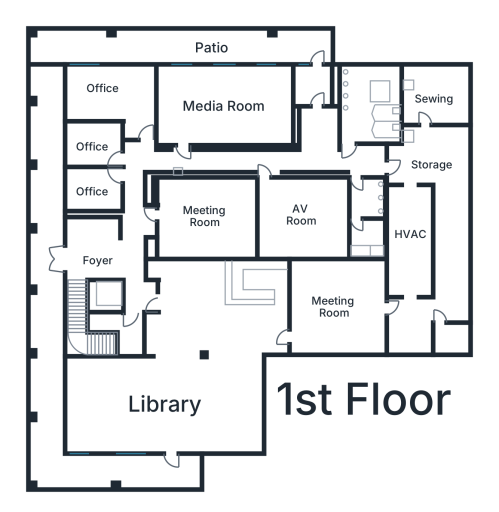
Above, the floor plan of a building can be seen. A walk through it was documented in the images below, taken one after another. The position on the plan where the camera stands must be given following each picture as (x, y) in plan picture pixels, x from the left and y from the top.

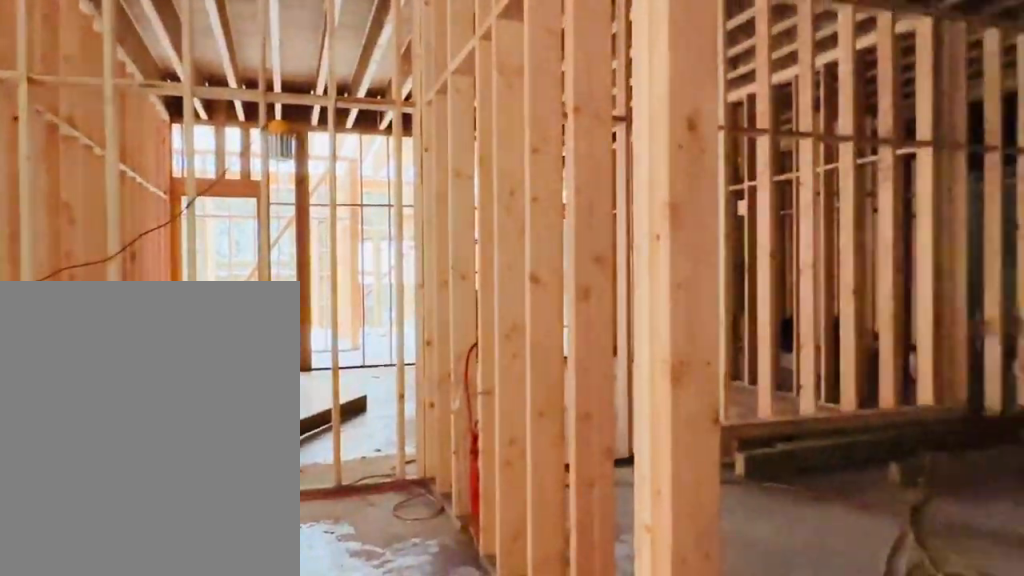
(282, 310)
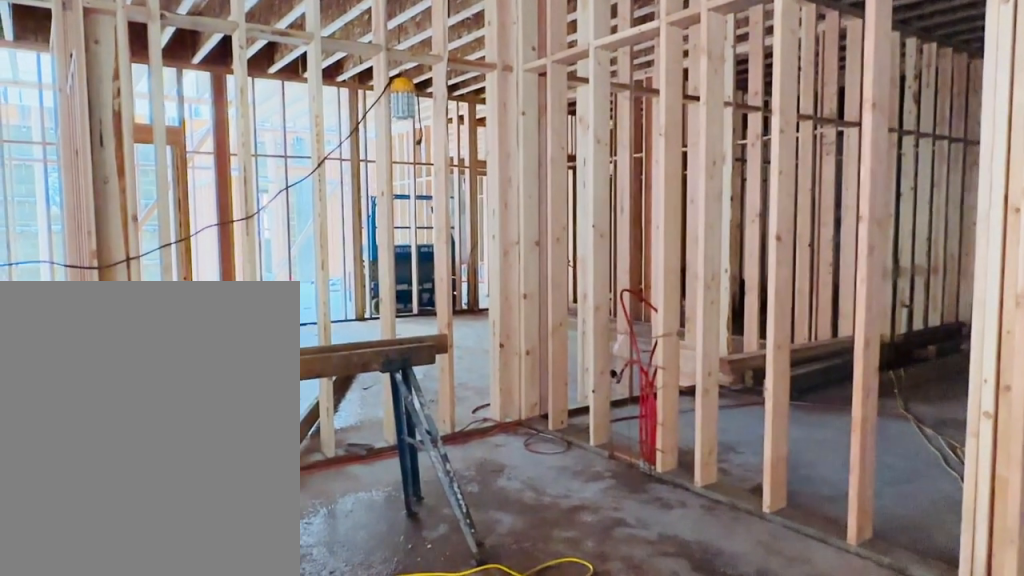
(265, 309)
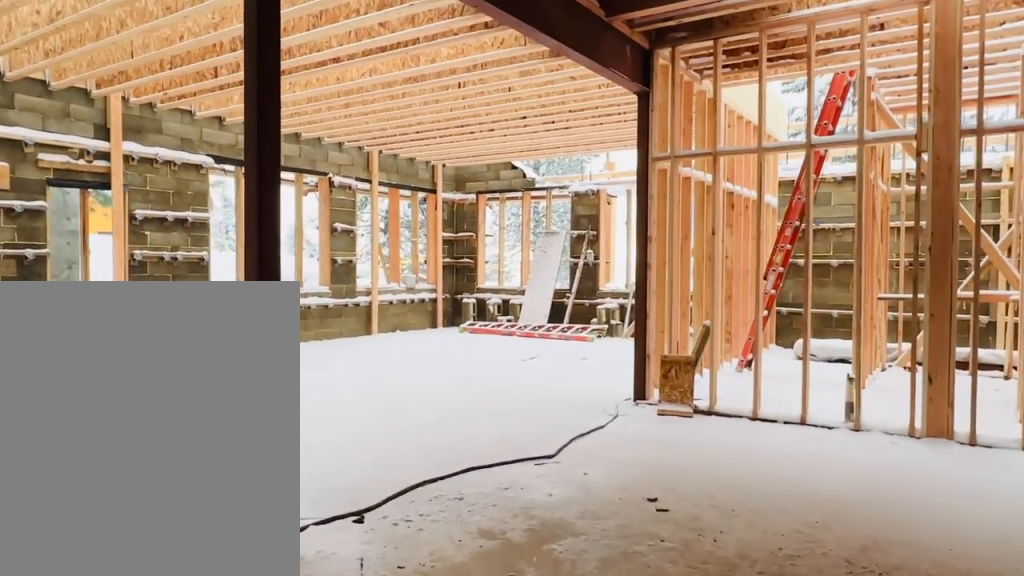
(253, 316)
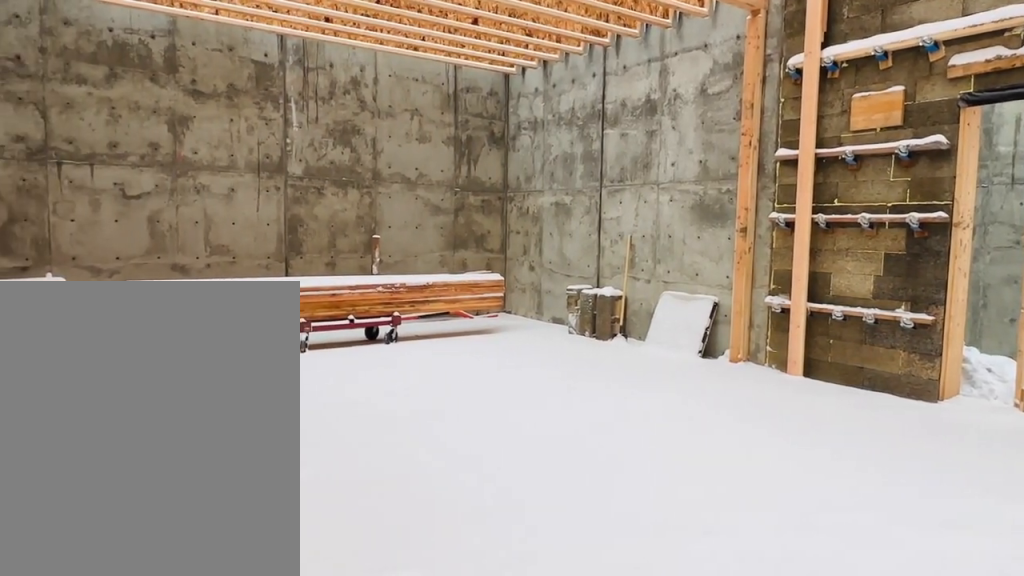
(150, 375)
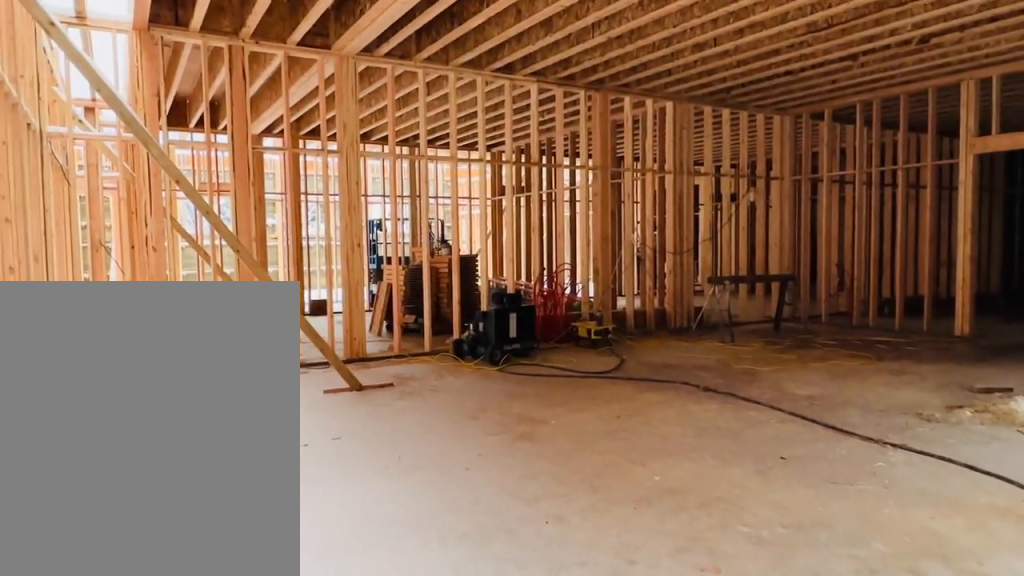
(150, 375)
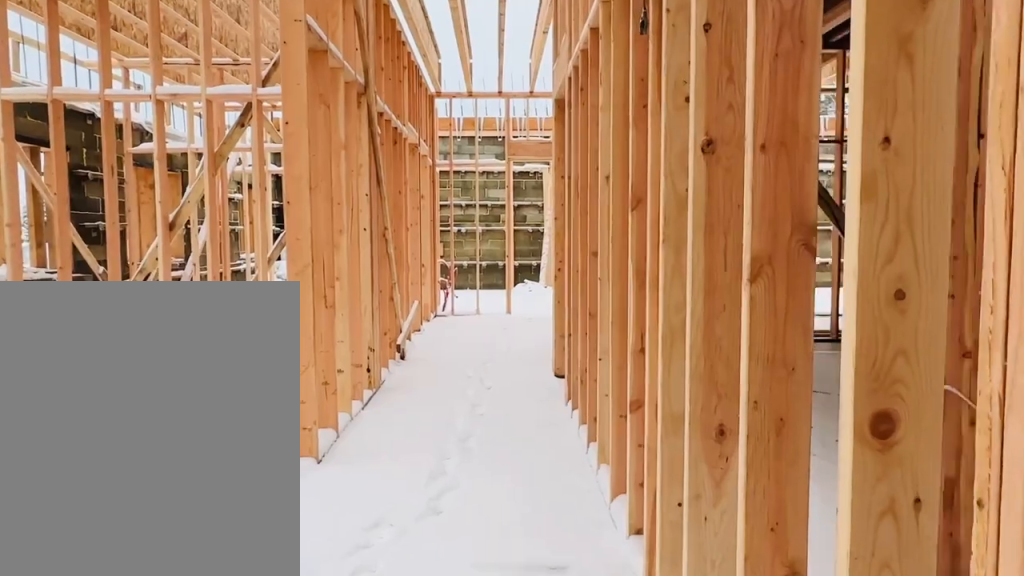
(134, 294)
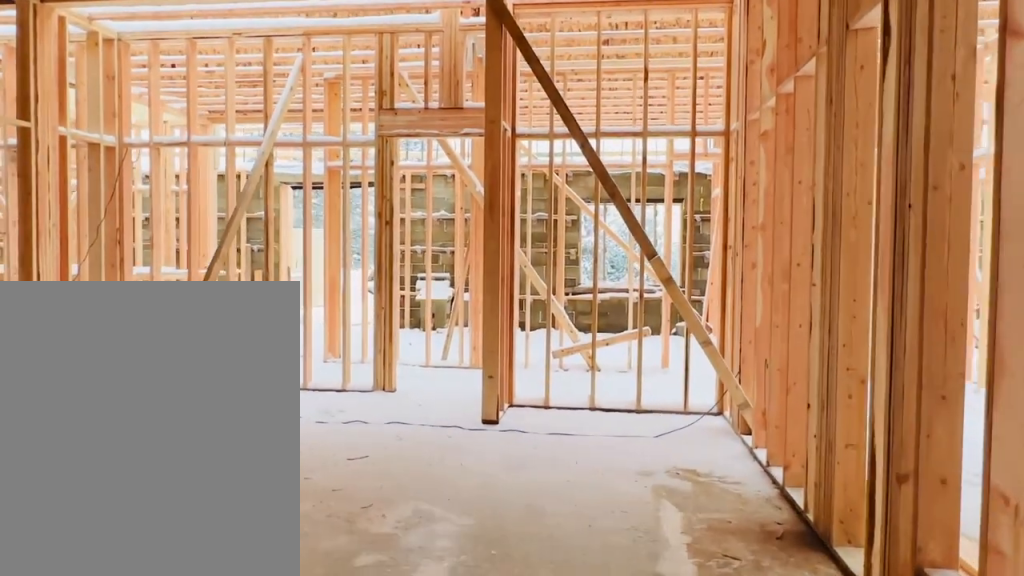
(238, 207)
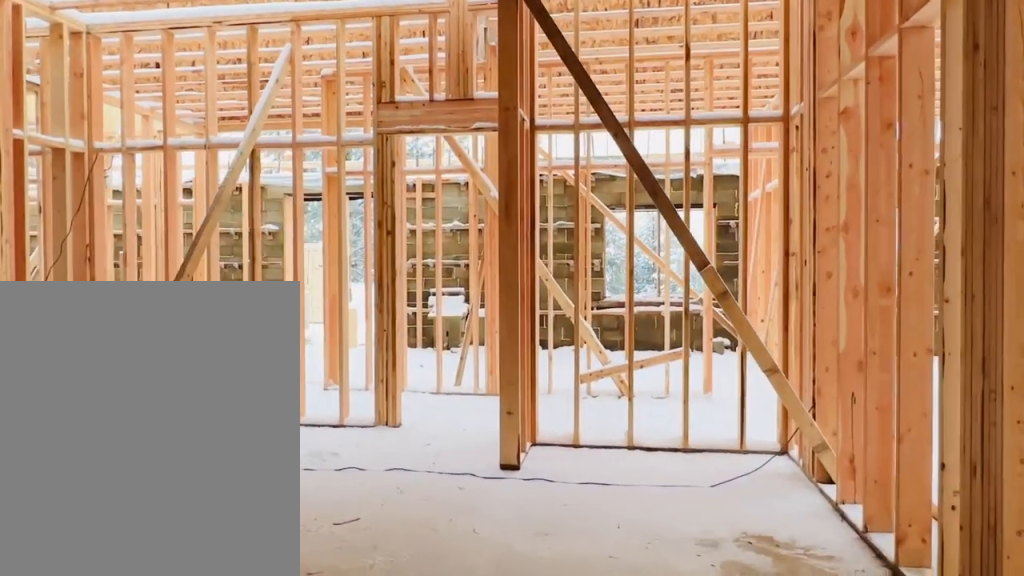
(227, 207)
